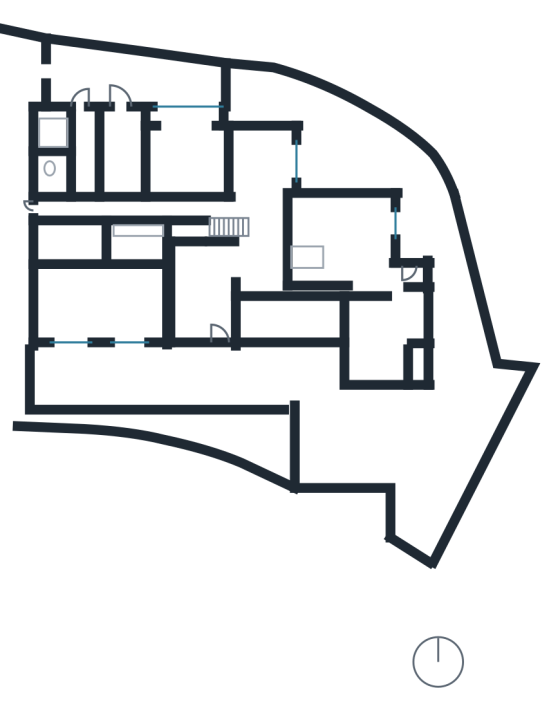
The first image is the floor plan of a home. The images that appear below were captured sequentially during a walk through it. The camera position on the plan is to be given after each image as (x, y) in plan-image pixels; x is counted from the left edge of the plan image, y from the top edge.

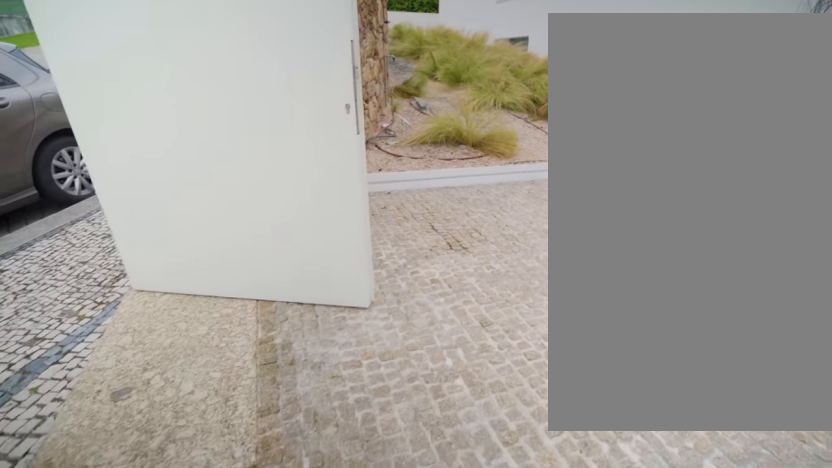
(315, 470)
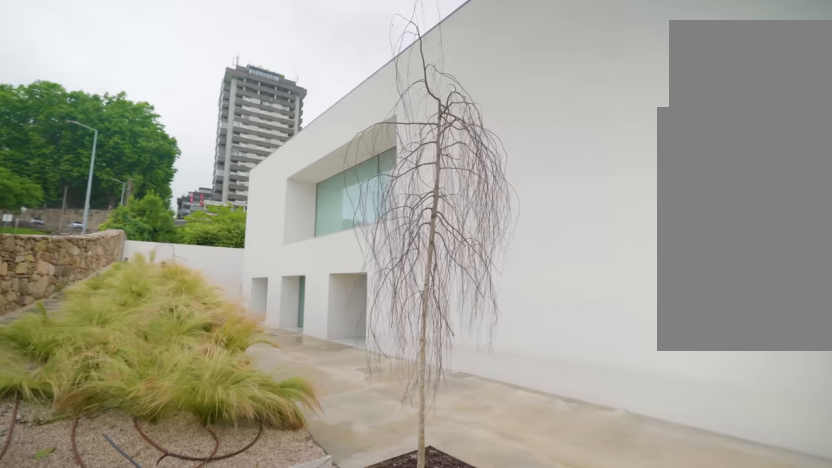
(310, 441)
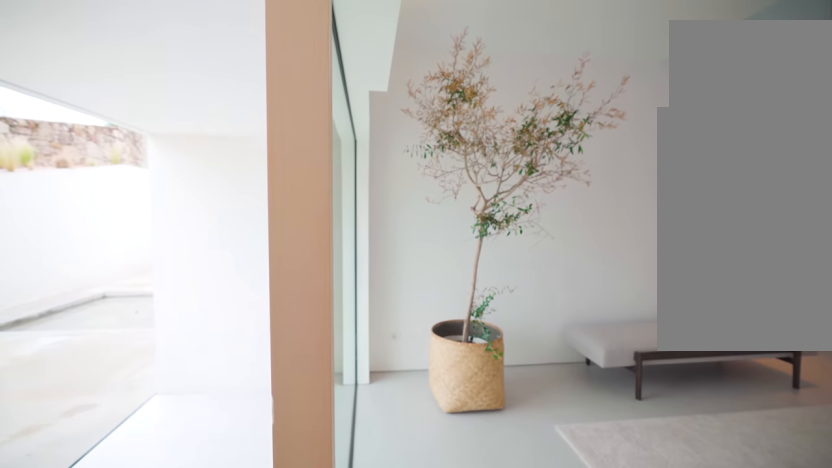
(219, 328)
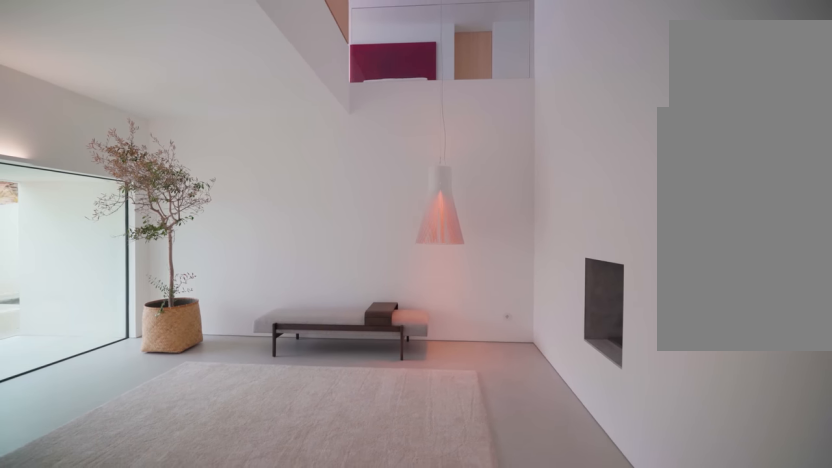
(228, 270)
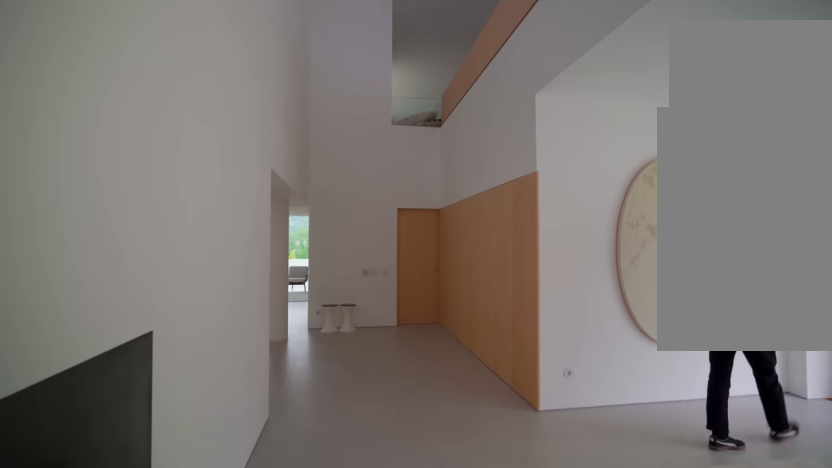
(191, 258)
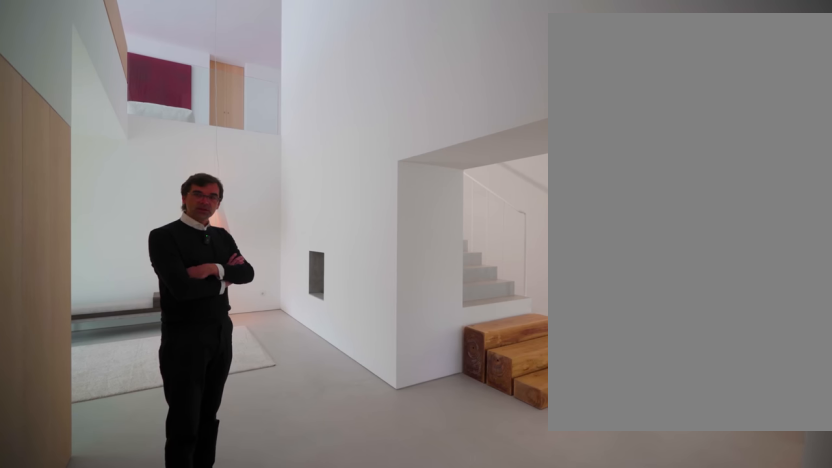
(274, 261)
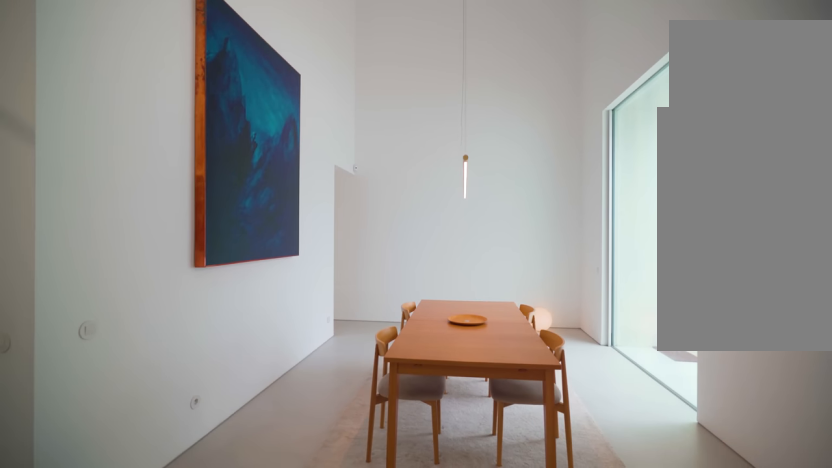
(277, 223)
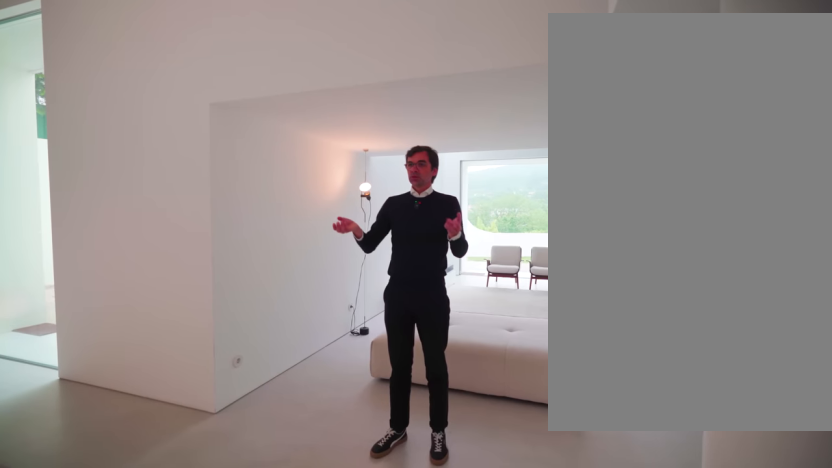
(258, 236)
